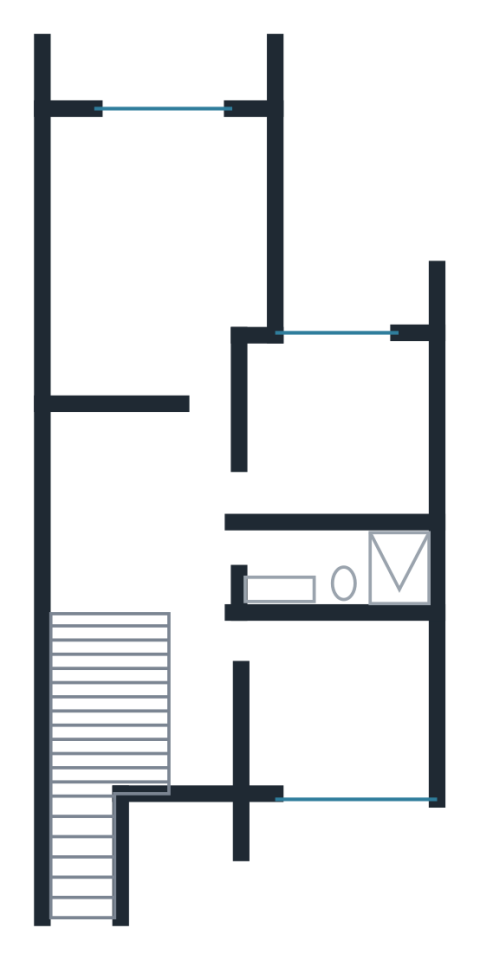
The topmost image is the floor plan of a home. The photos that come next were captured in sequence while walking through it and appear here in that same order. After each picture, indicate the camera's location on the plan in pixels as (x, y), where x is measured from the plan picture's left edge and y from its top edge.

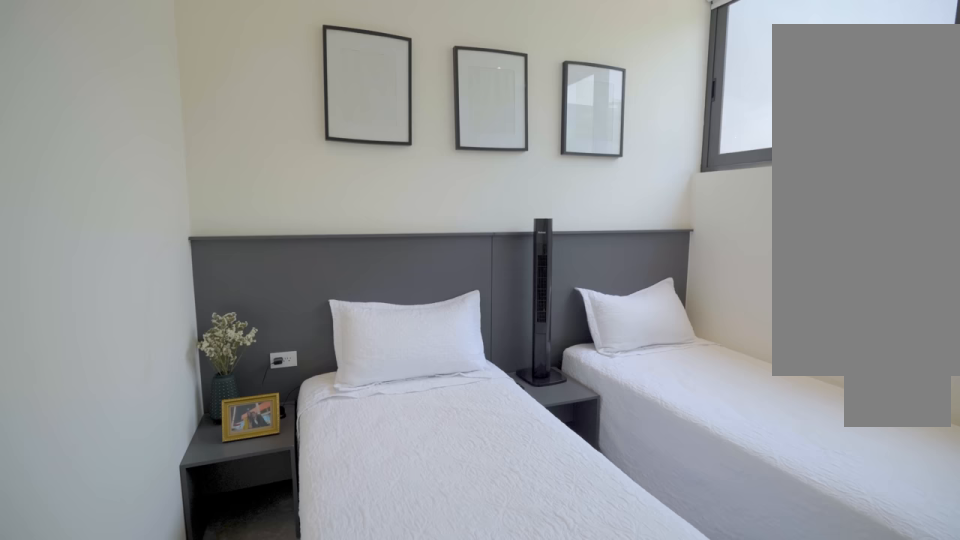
(248, 636)
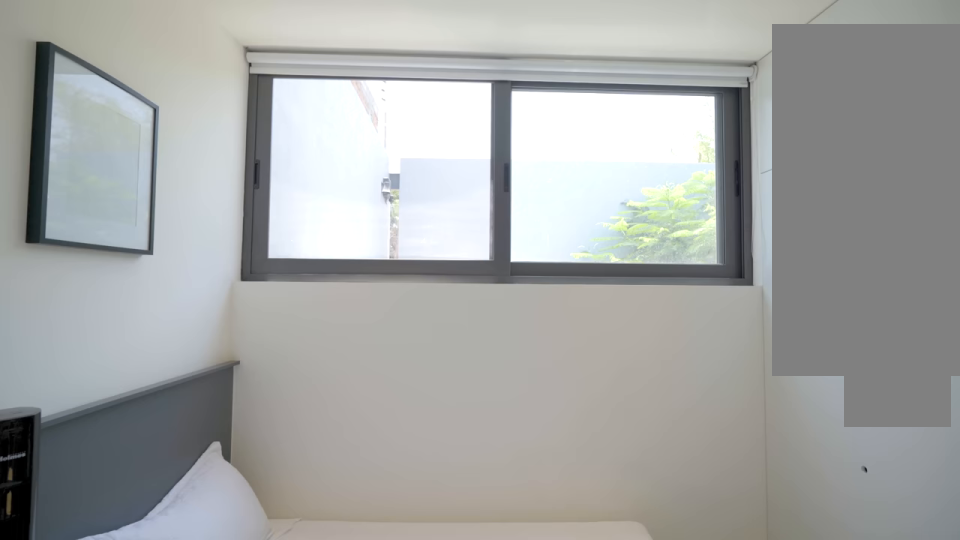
(289, 727)
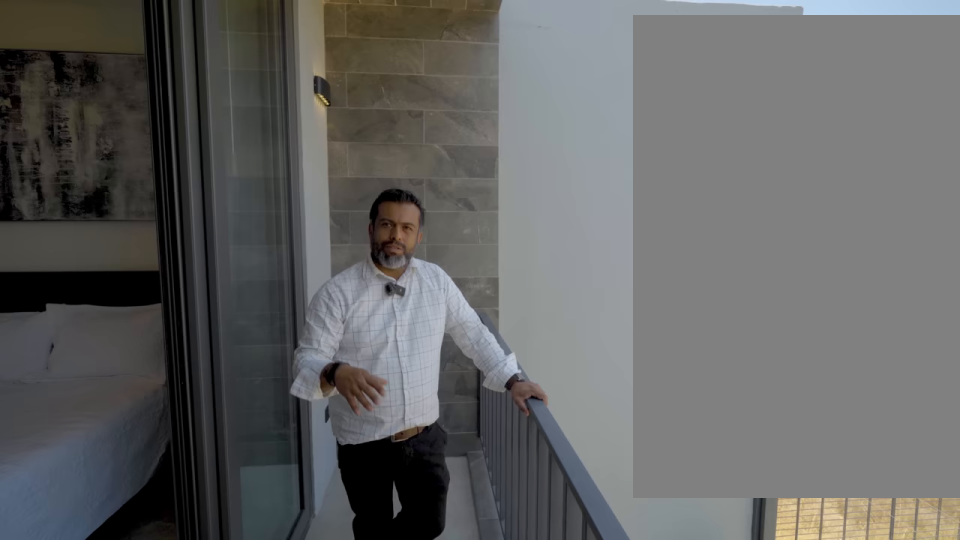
(181, 81)
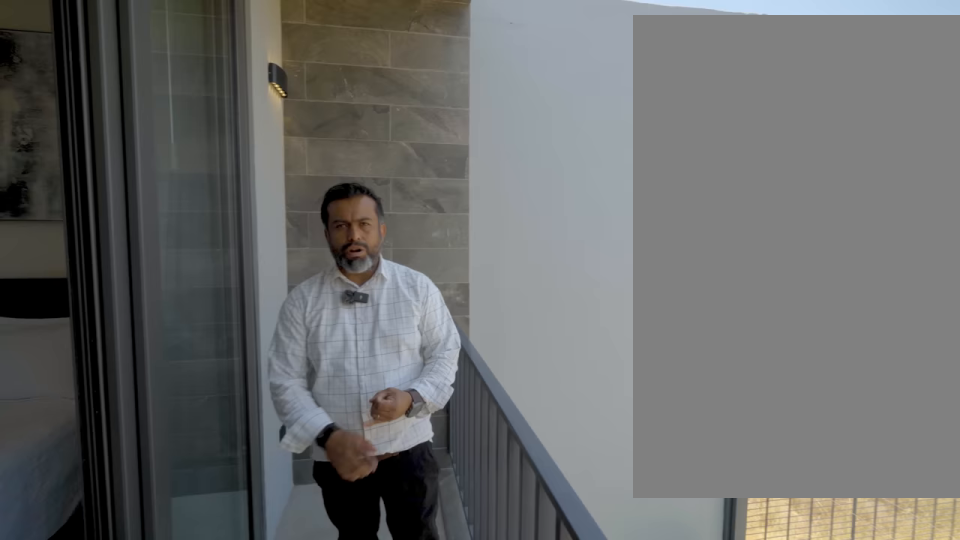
(180, 82)
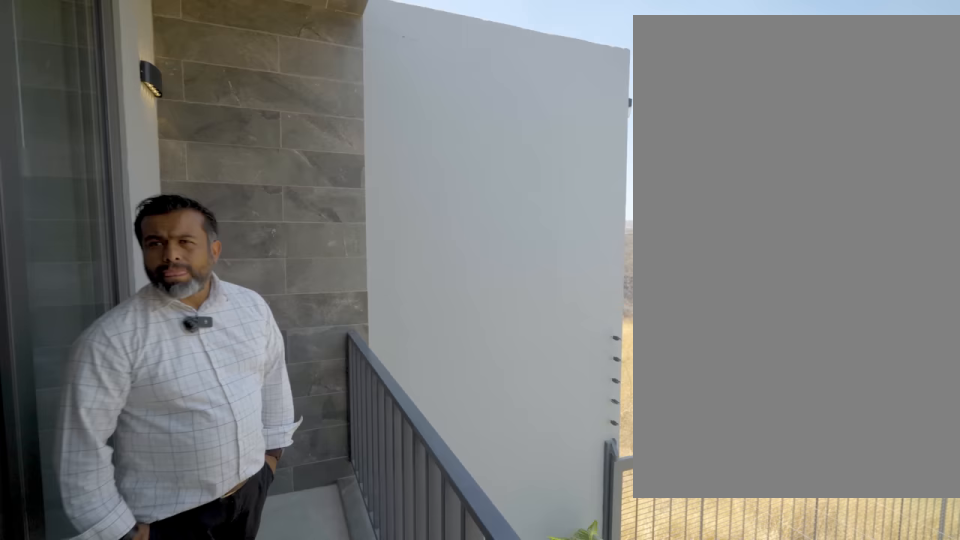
(181, 81)
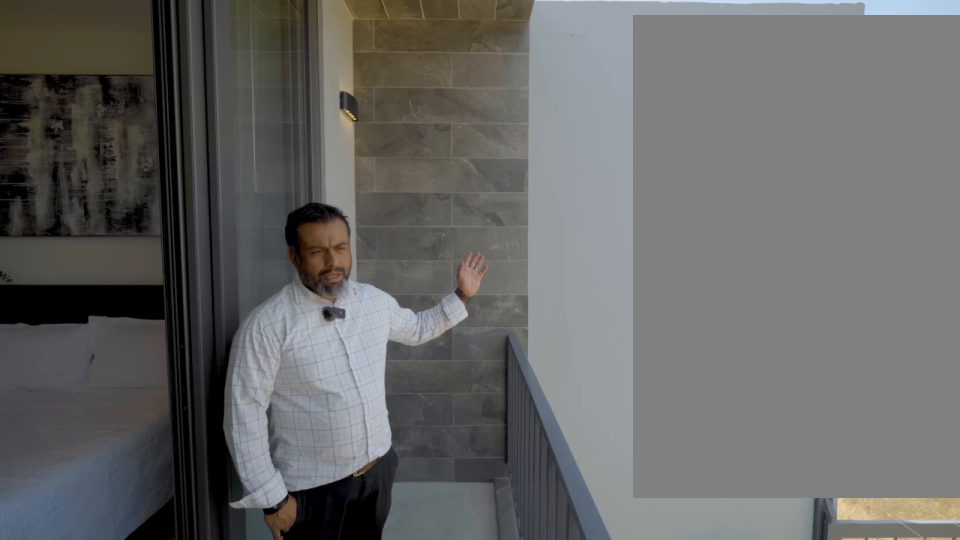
(181, 81)
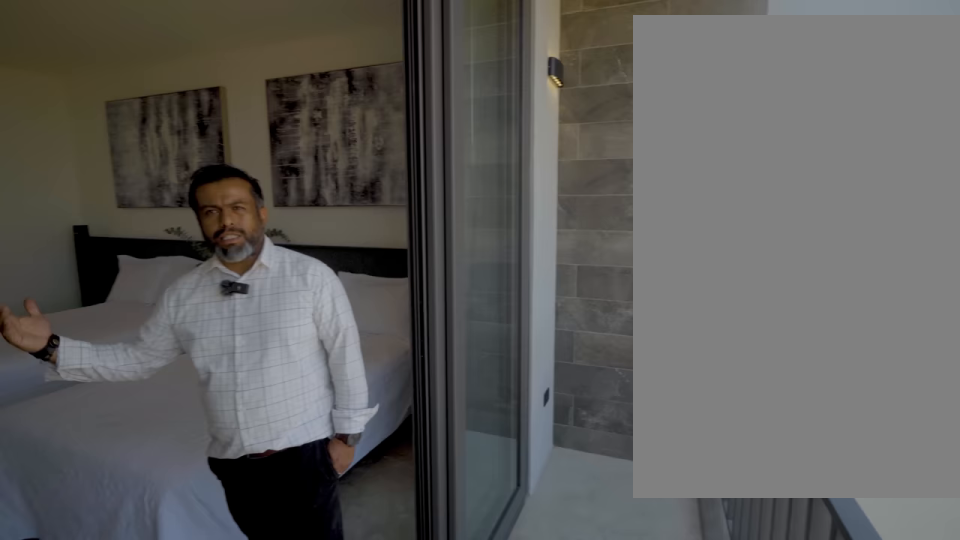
(182, 81)
